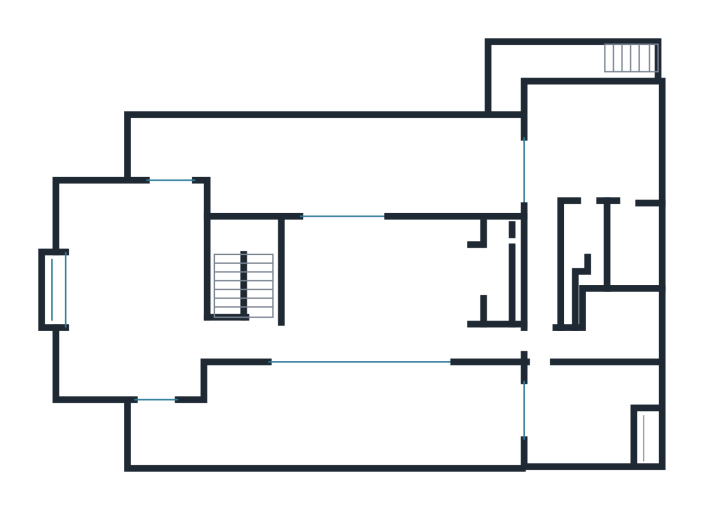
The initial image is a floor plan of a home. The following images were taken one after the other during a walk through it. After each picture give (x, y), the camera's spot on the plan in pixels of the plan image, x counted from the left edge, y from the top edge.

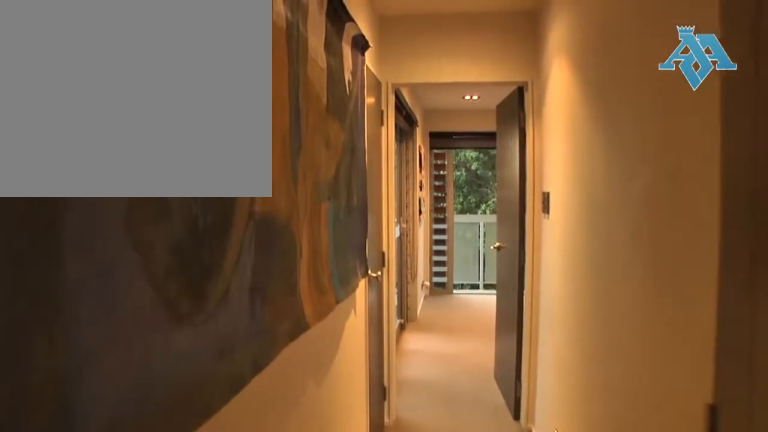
(541, 290)
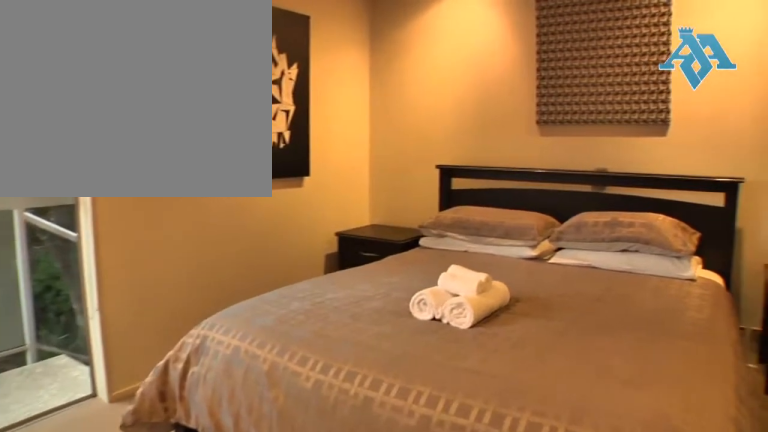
(600, 138)
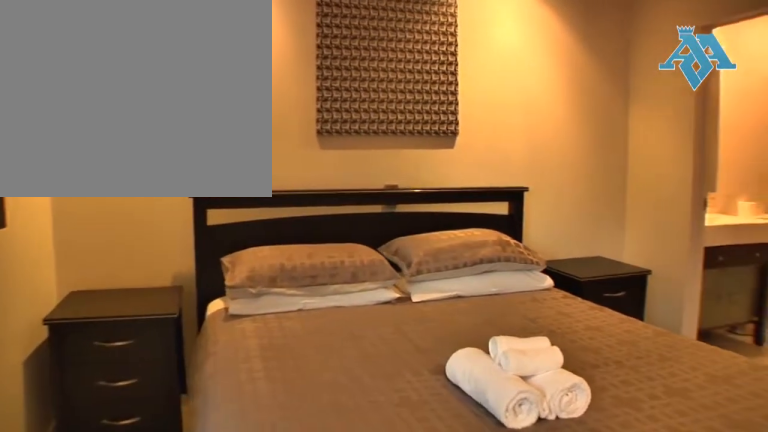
(600, 138)
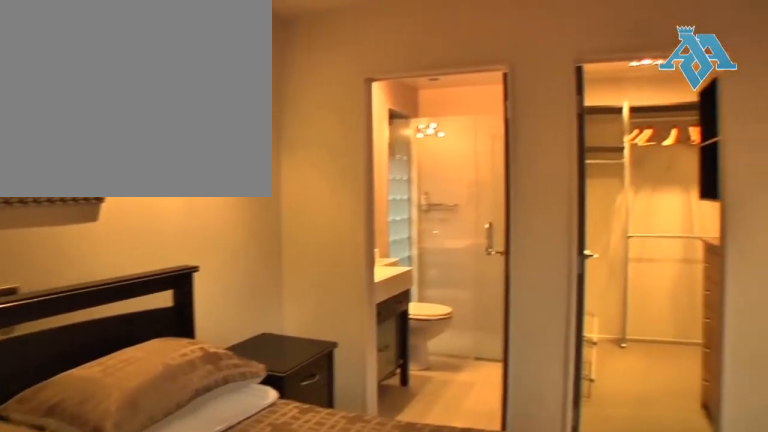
(602, 140)
